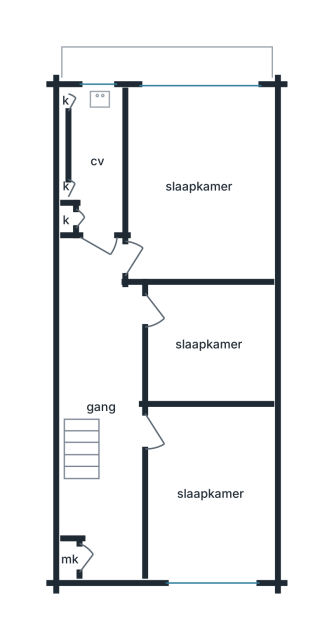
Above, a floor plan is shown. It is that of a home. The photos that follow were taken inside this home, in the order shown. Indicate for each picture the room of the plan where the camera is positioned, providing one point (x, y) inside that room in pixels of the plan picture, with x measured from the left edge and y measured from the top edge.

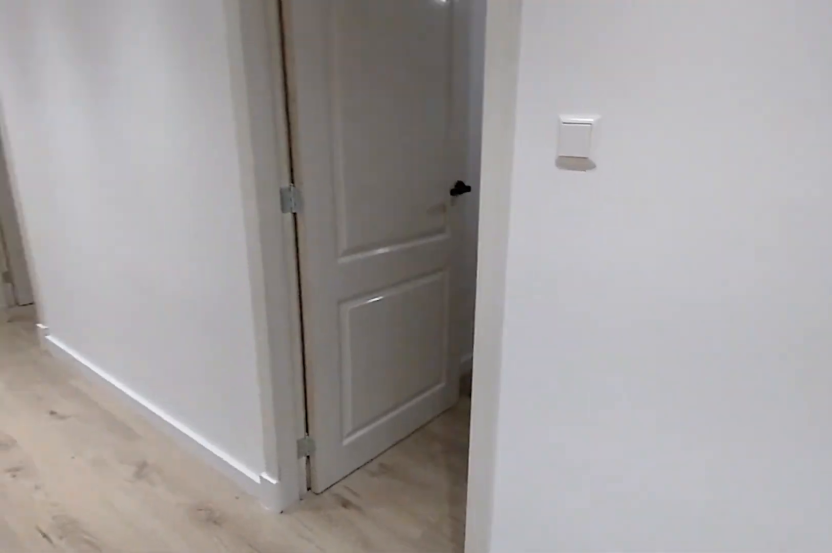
(103, 402)
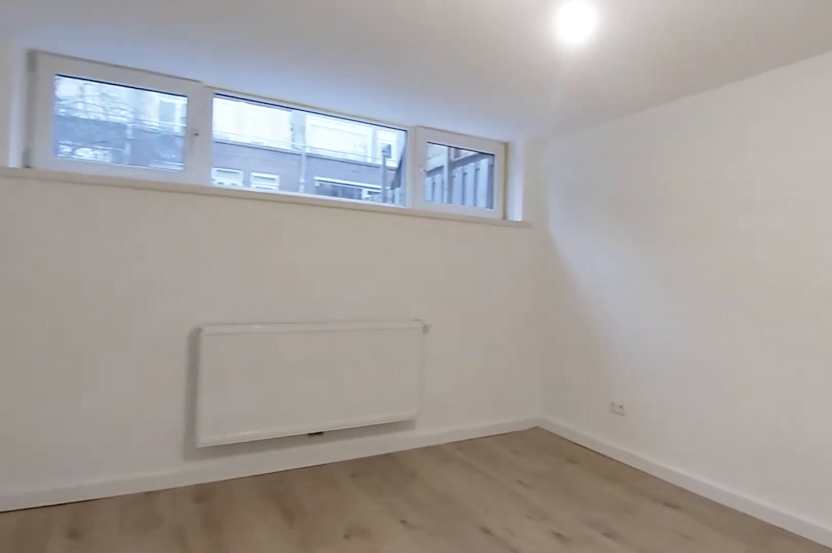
(163, 158)
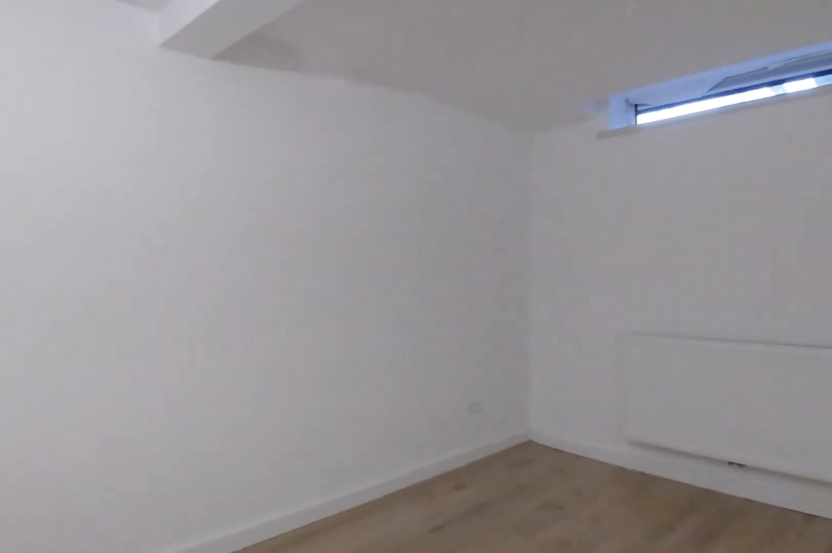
(208, 573)
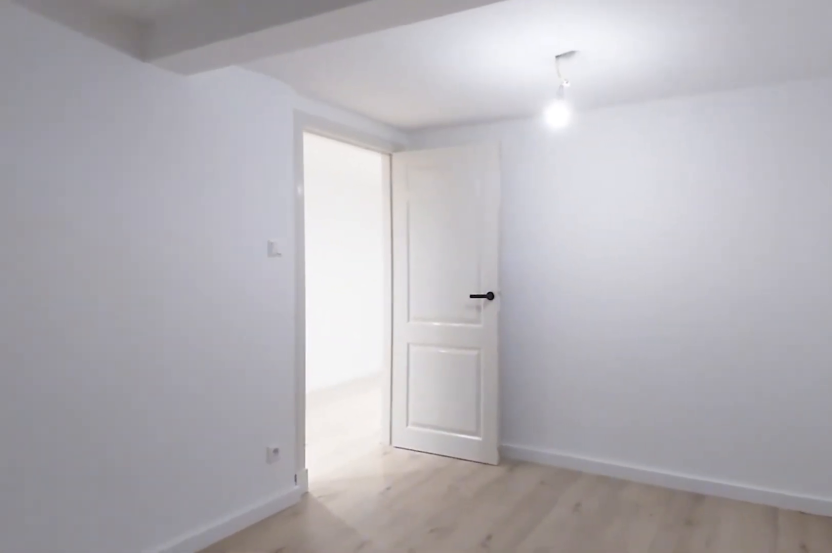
(208, 573)
